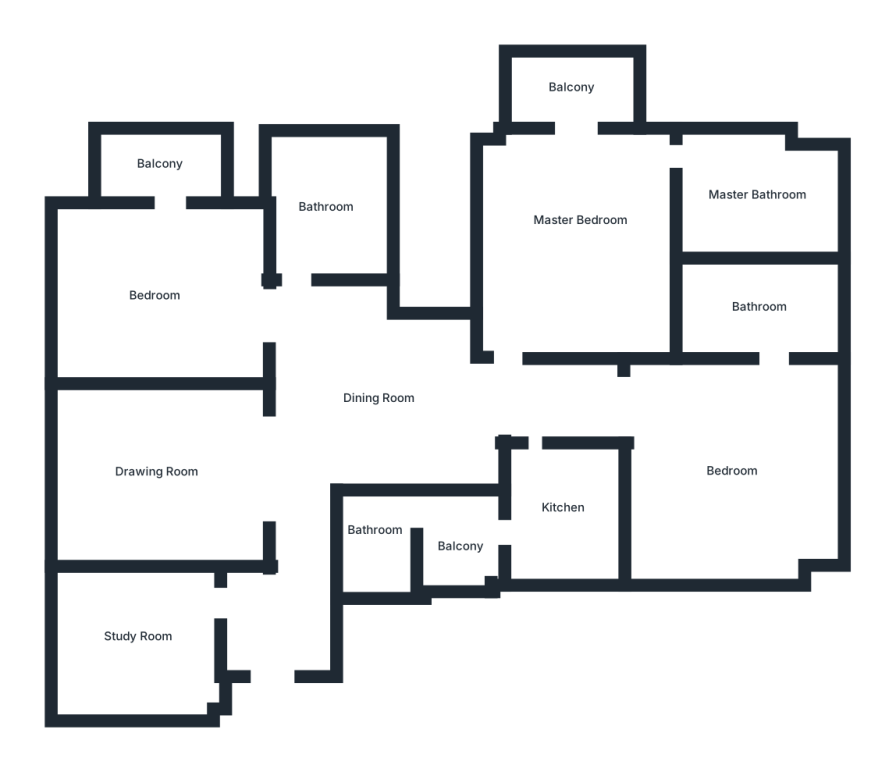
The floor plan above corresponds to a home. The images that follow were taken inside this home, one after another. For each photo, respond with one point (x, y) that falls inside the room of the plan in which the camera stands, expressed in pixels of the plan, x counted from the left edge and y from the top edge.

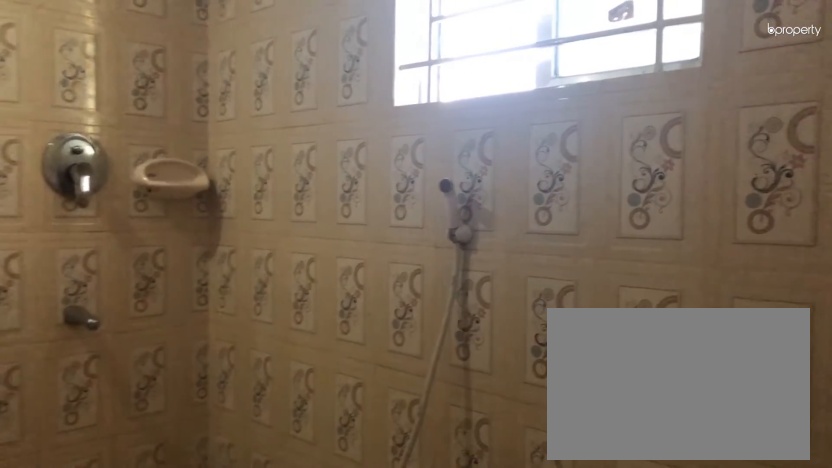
(327, 205)
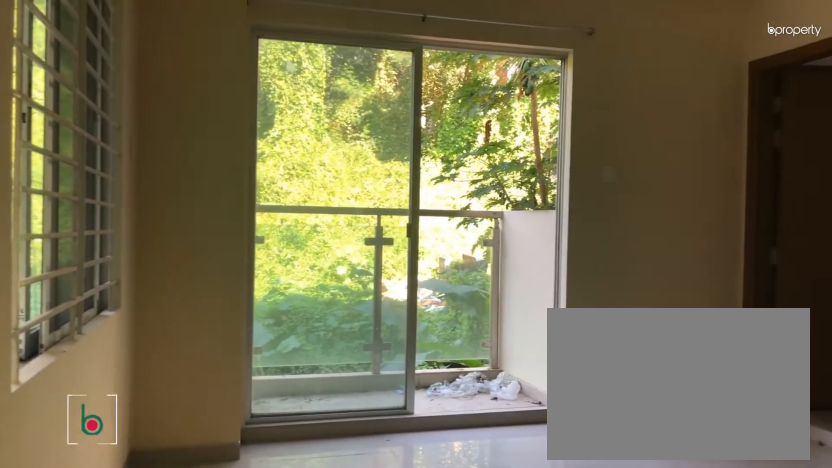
(583, 221)
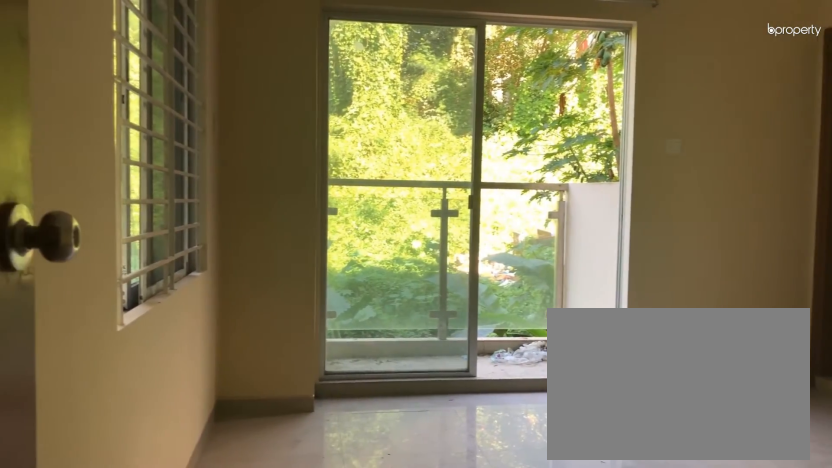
(583, 221)
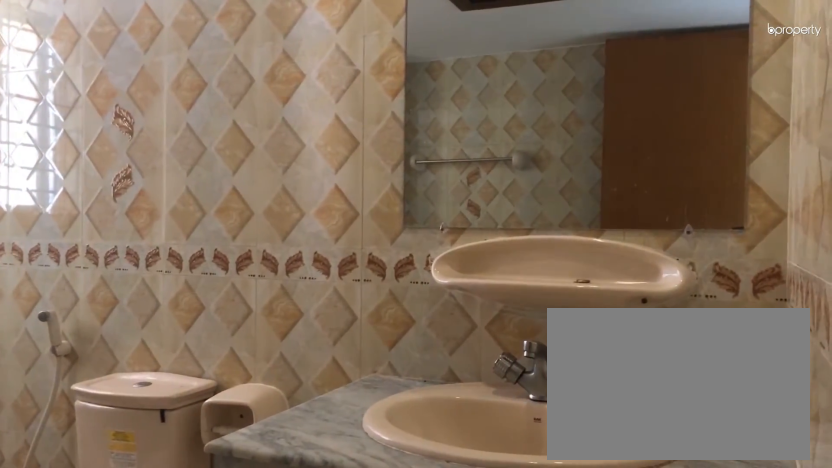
(756, 195)
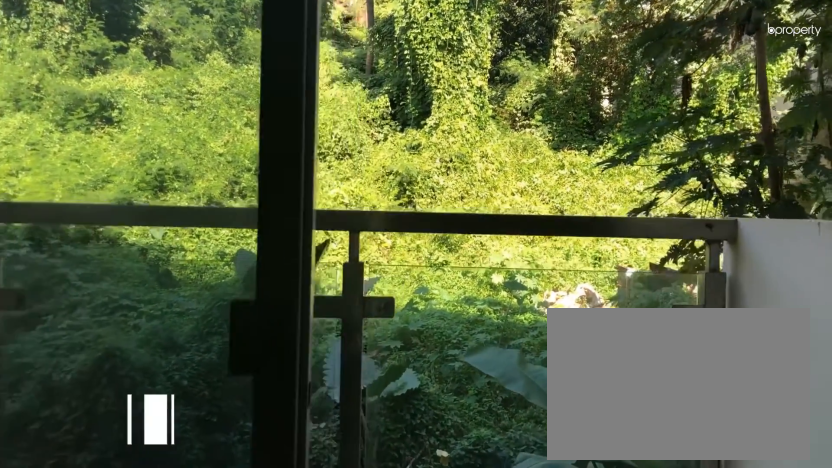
(573, 87)
